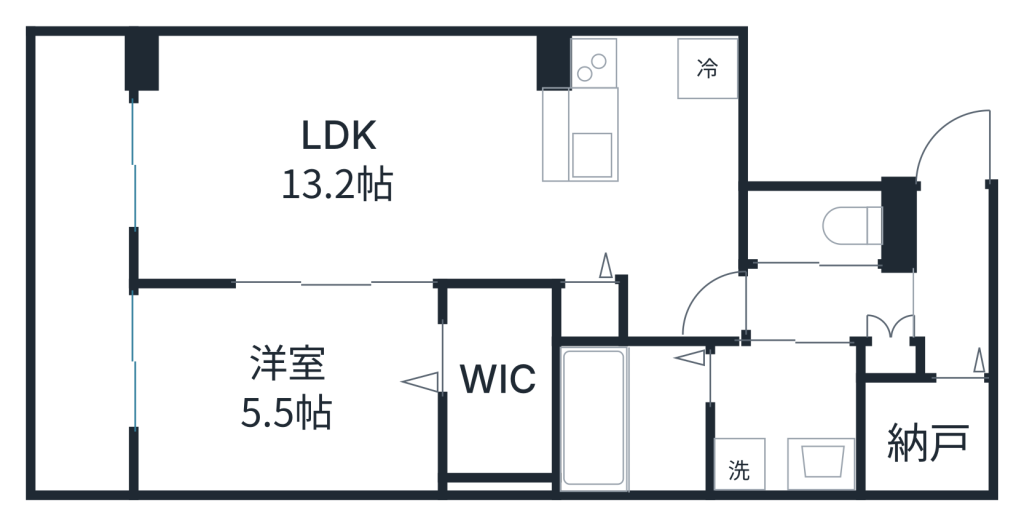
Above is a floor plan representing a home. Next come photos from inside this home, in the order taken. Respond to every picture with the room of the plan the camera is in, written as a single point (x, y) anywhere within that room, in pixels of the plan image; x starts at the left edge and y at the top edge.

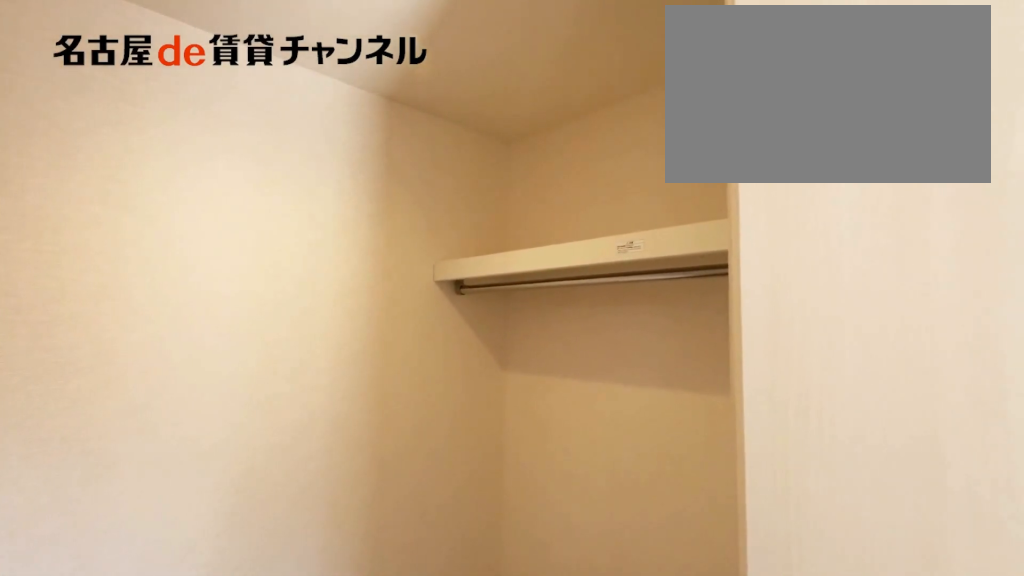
(494, 384)
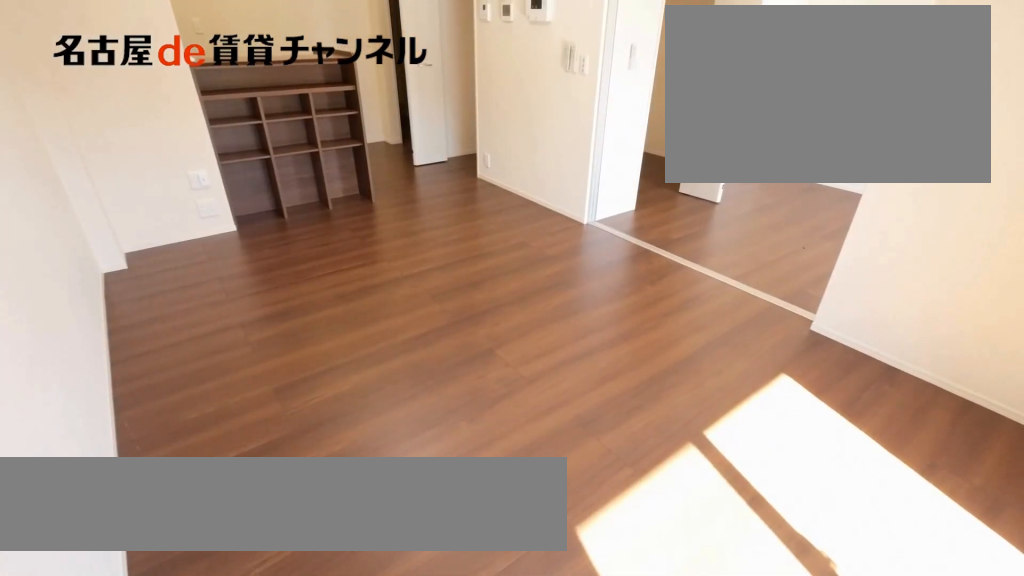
(388, 170)
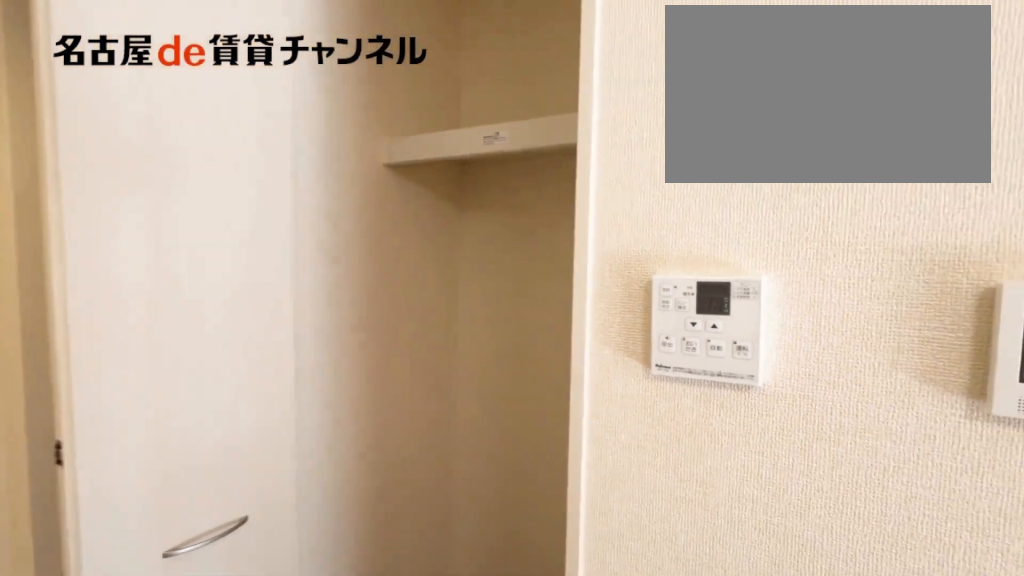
(388, 170)
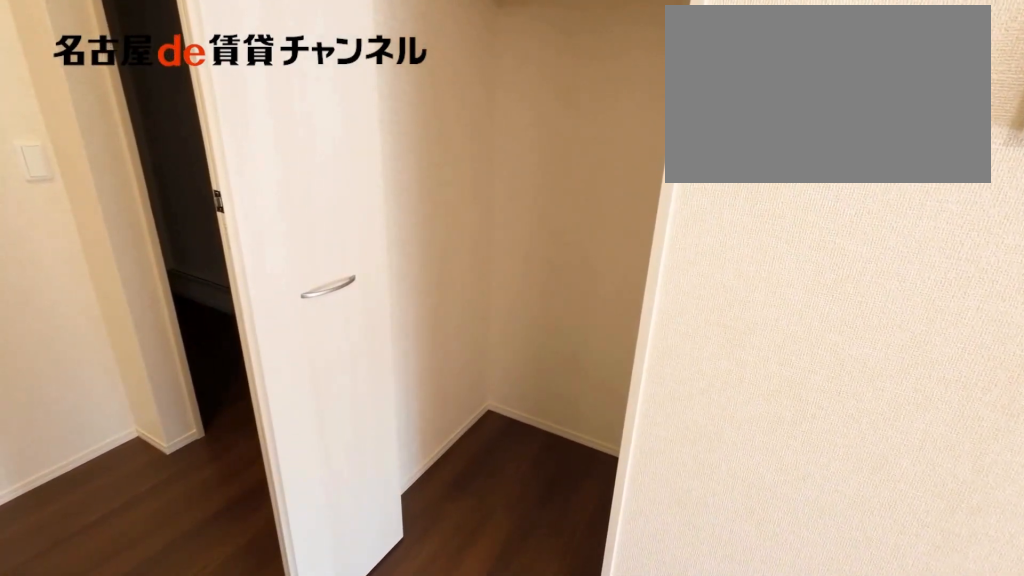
(589, 312)
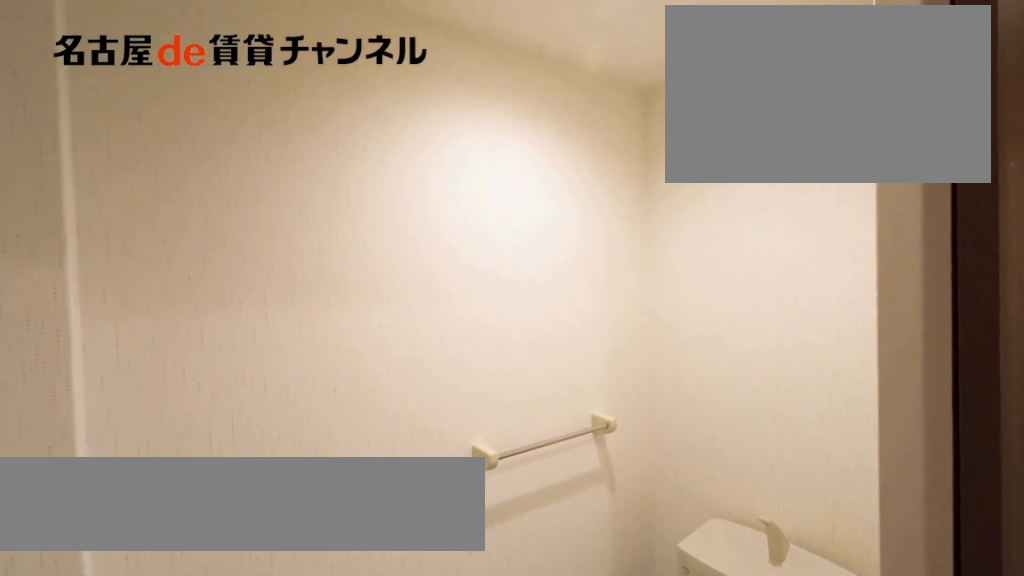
(824, 225)
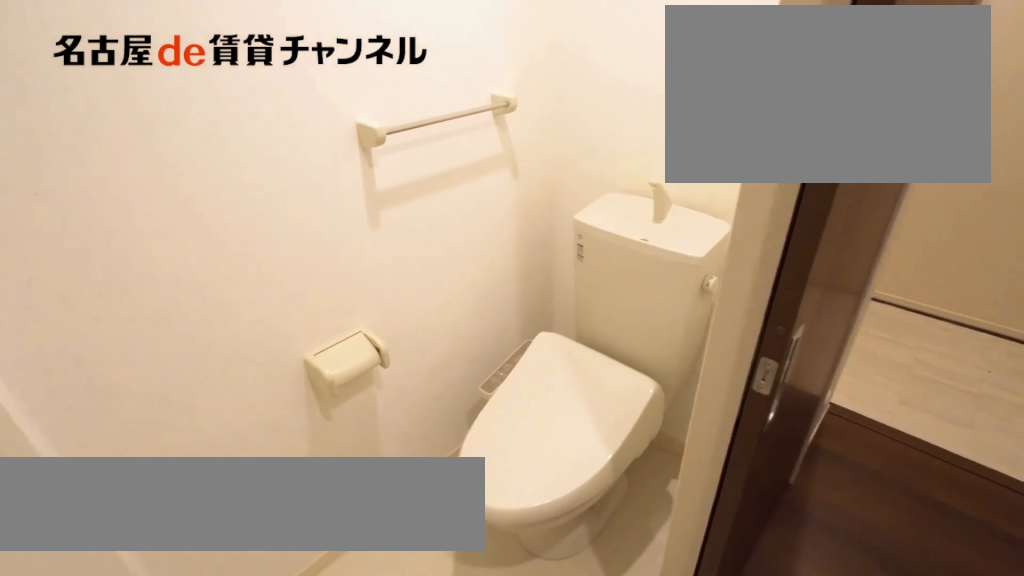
(824, 225)
